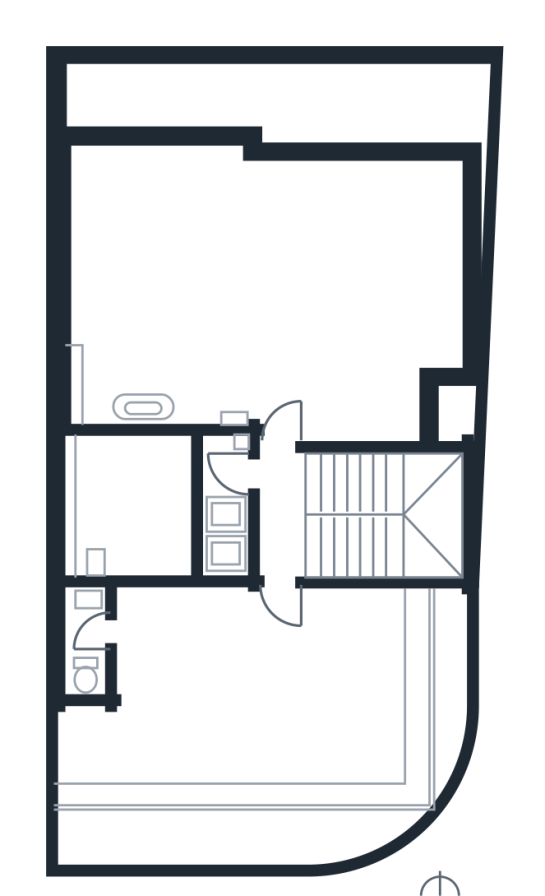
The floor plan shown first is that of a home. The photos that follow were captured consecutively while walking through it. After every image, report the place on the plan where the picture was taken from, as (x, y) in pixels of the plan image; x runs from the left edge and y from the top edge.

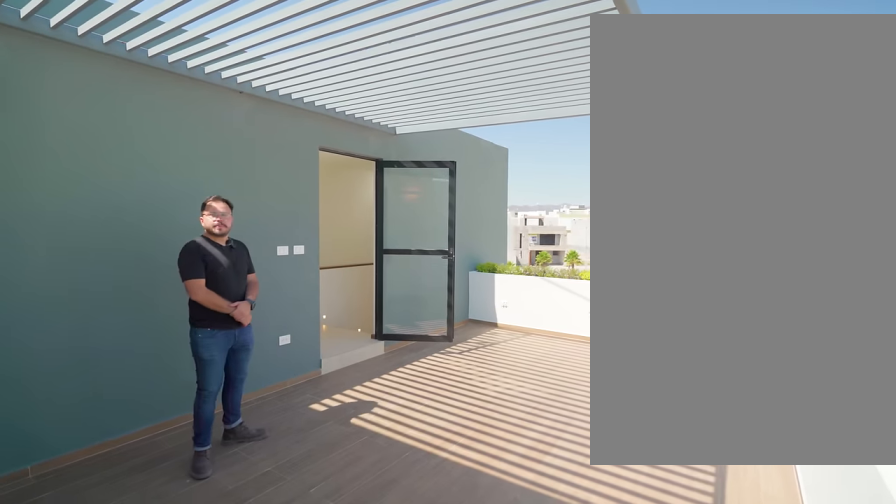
(149, 782)
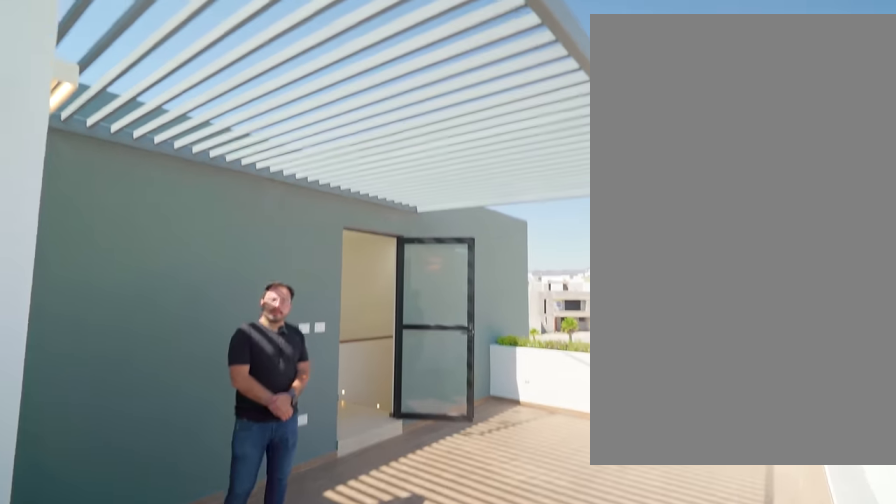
(87, 780)
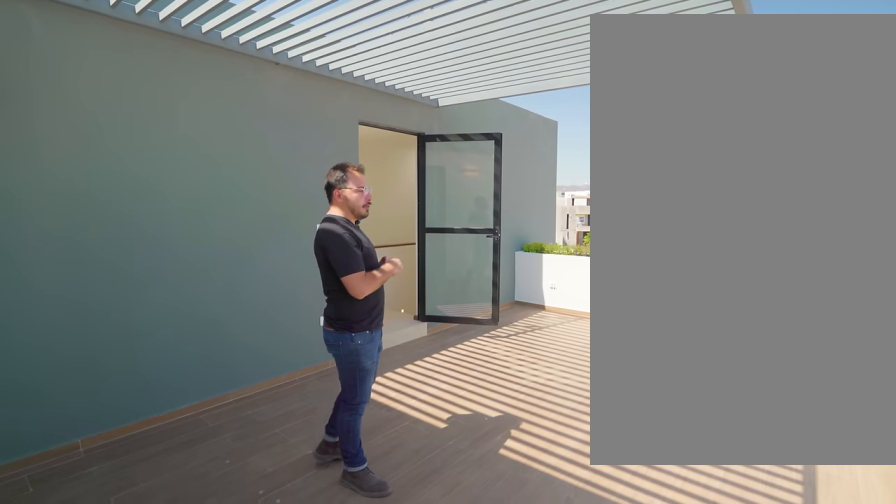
(87, 779)
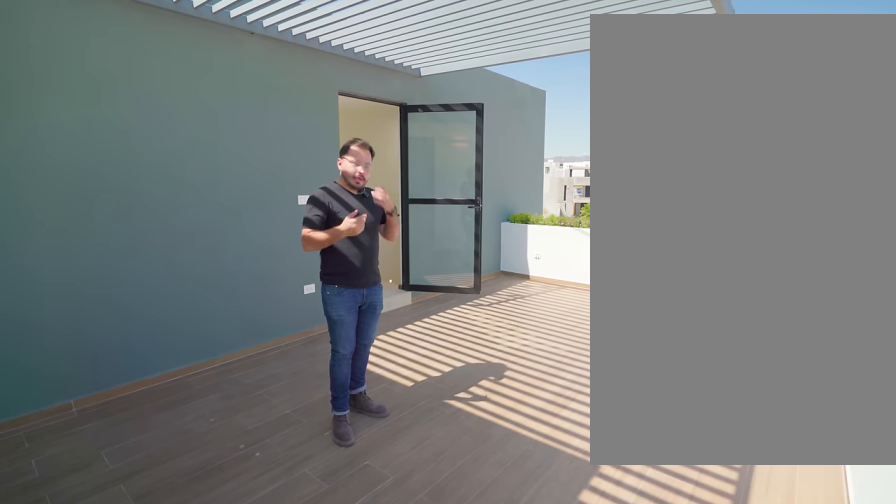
(87, 781)
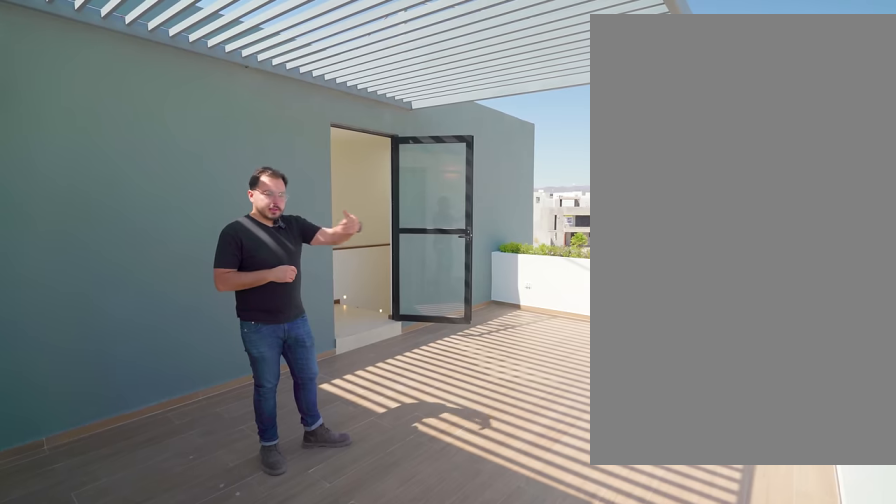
(87, 780)
